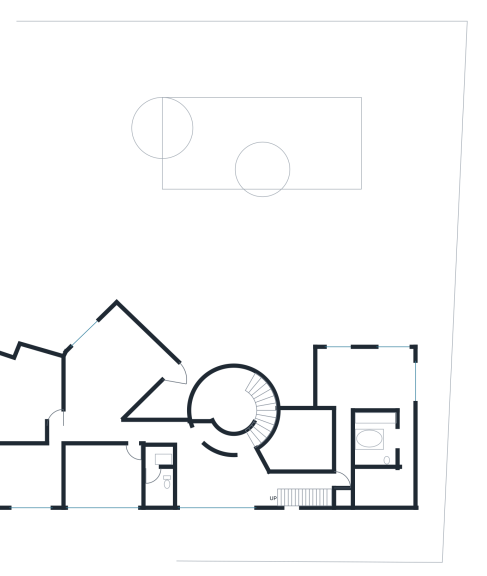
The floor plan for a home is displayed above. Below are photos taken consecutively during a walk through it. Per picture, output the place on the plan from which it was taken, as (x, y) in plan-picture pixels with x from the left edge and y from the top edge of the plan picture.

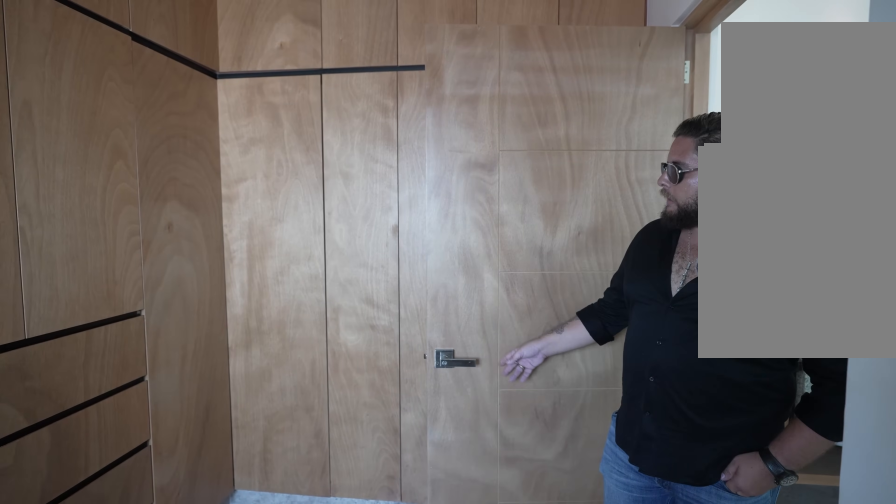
(380, 489)
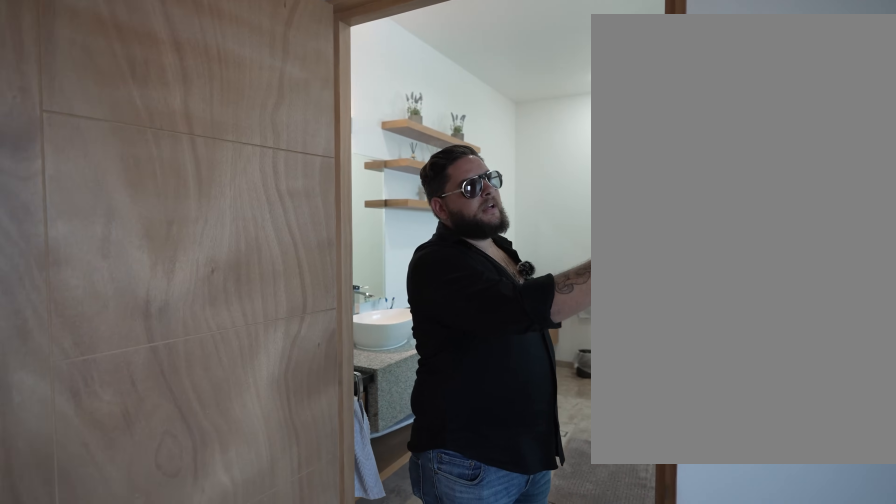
(380, 489)
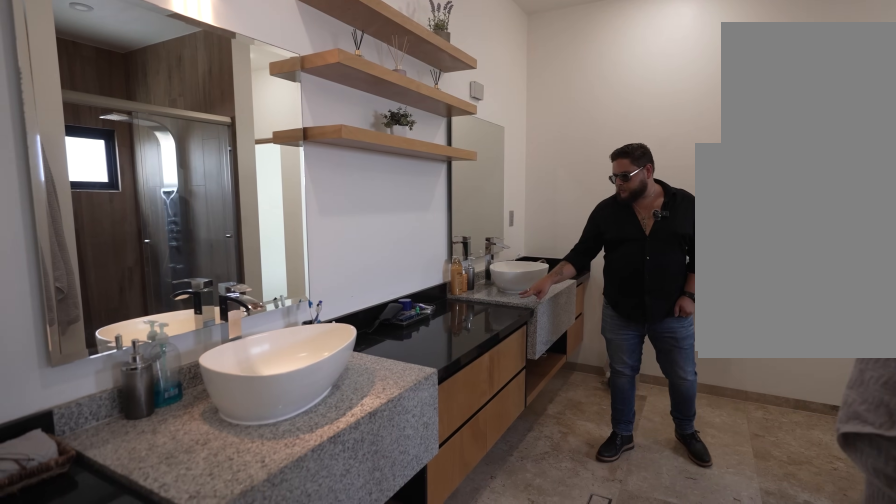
(392, 437)
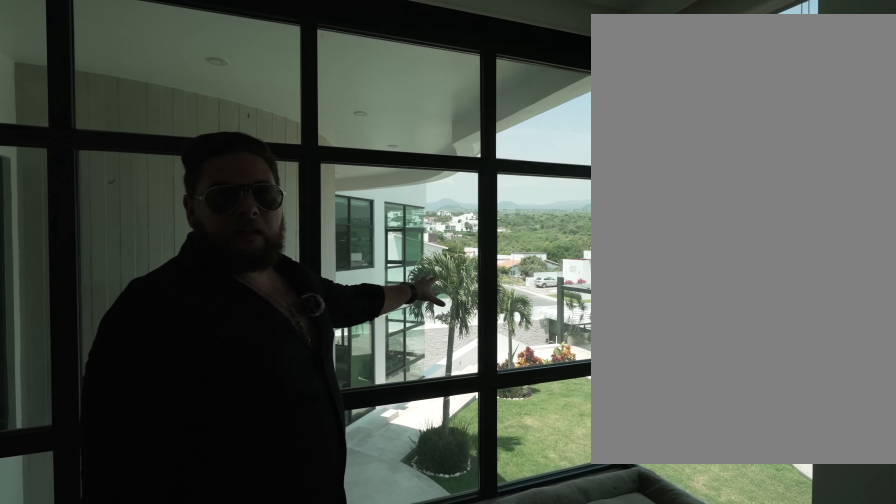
(357, 360)
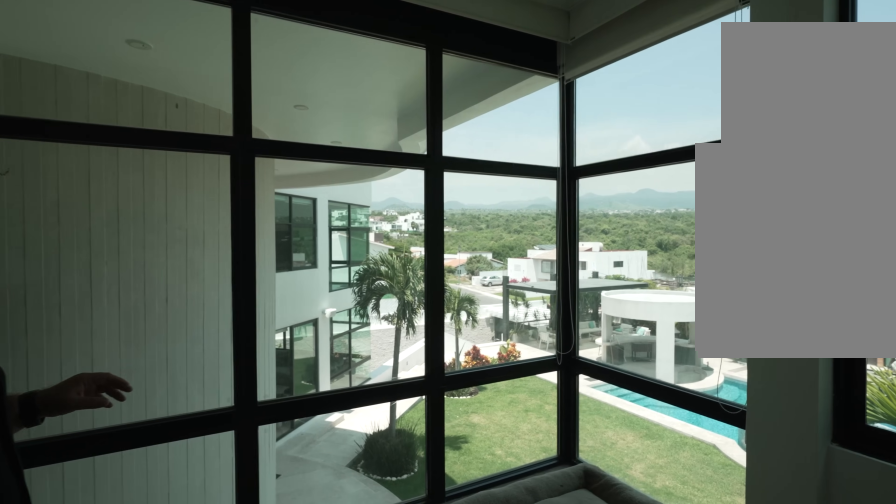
(357, 360)
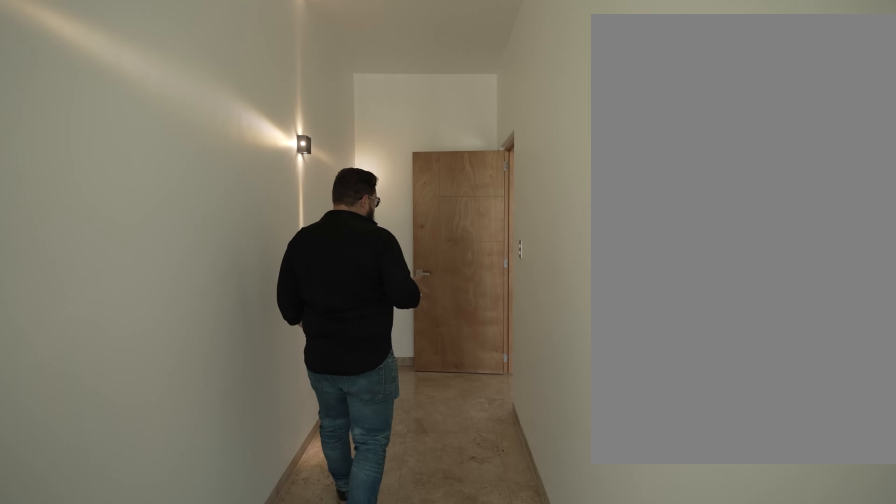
(337, 408)
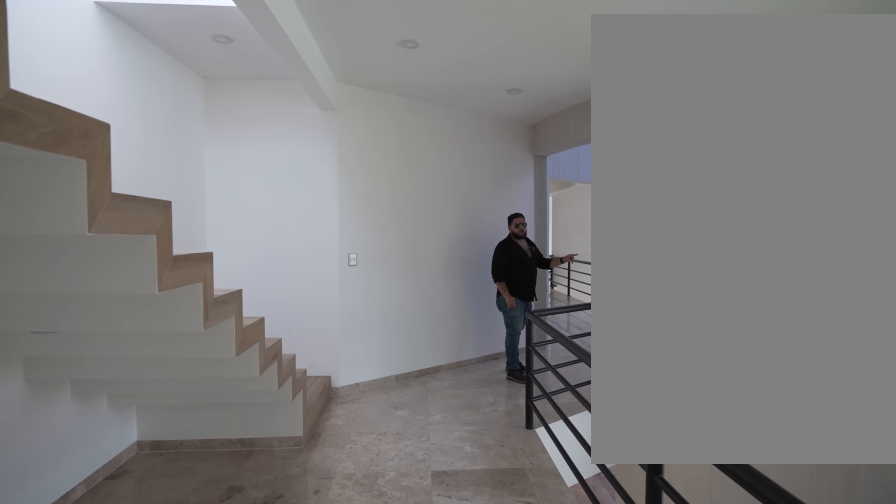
(315, 478)
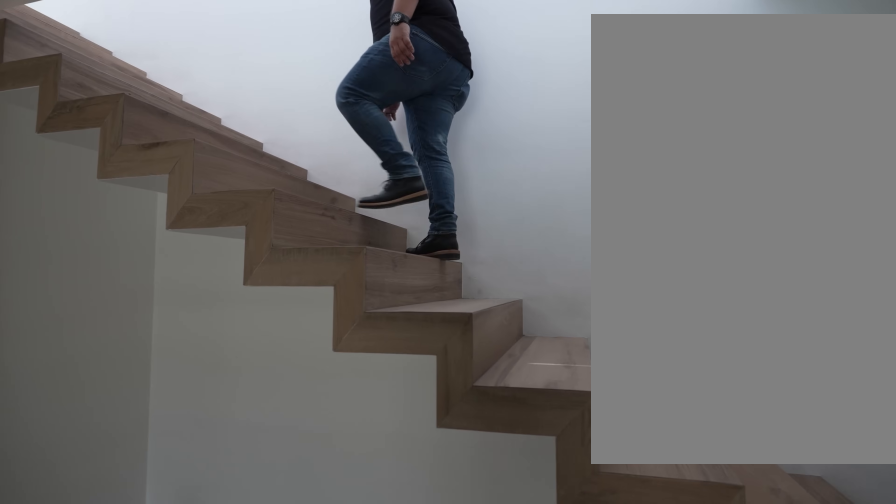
(295, 479)
